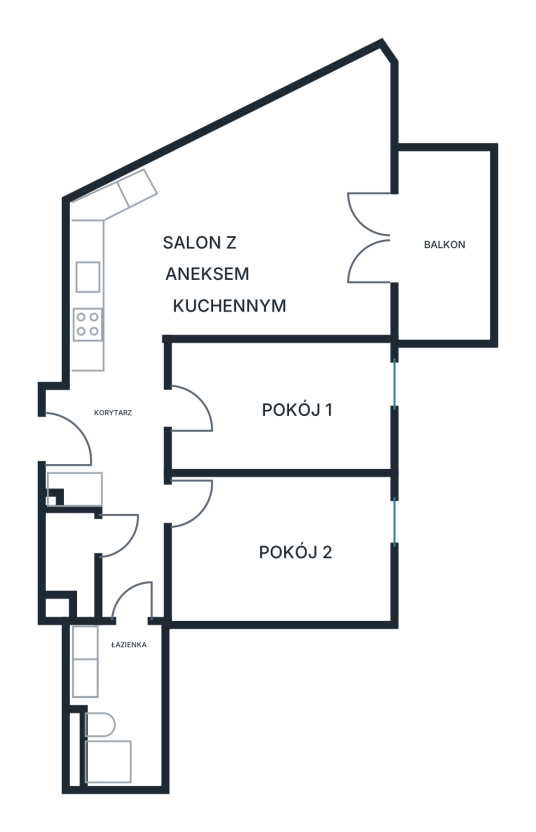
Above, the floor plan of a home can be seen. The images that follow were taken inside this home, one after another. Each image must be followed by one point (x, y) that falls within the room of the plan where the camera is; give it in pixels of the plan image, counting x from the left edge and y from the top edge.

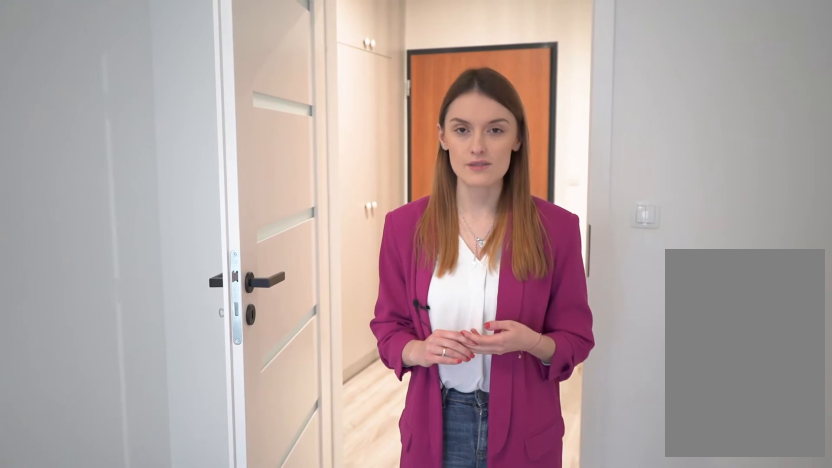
(285, 405)
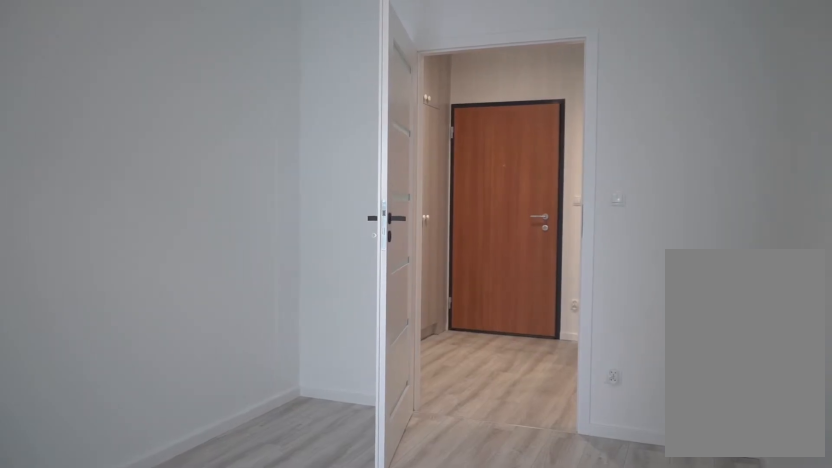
(284, 405)
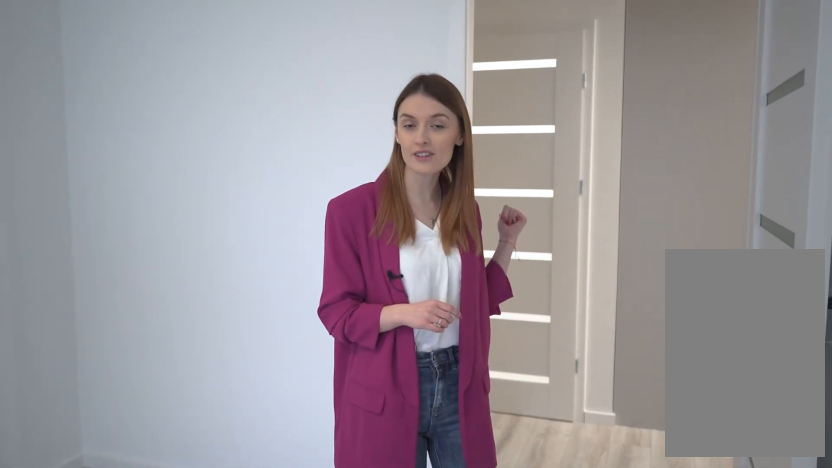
(283, 548)
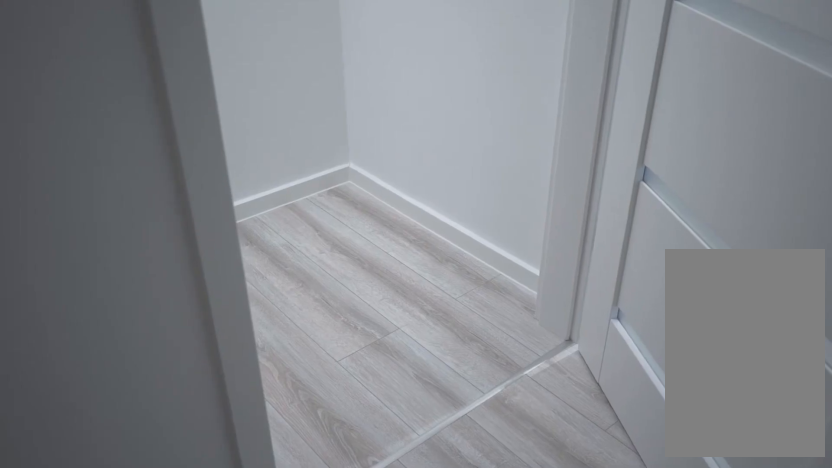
(73, 558)
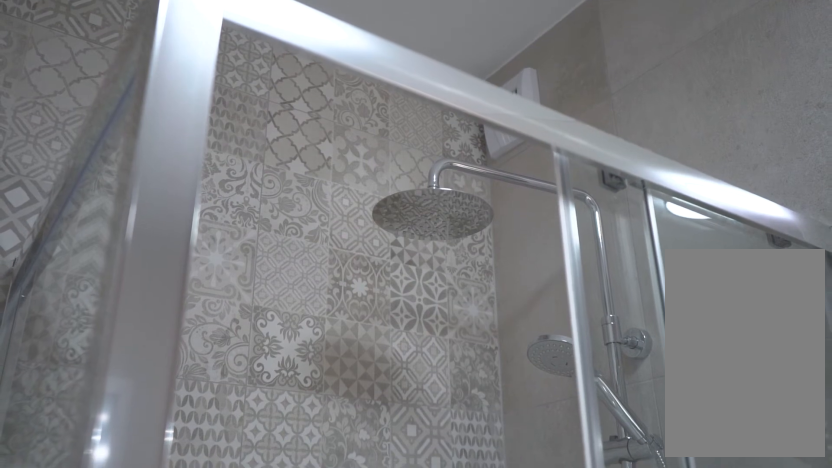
(128, 694)
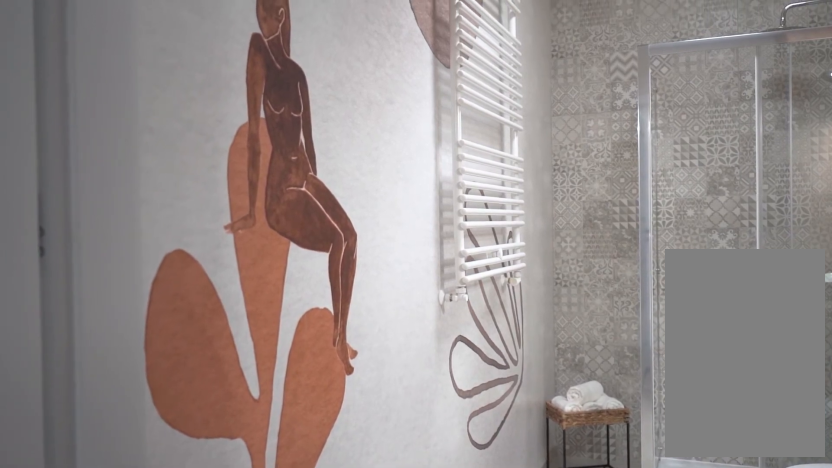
(128, 694)
